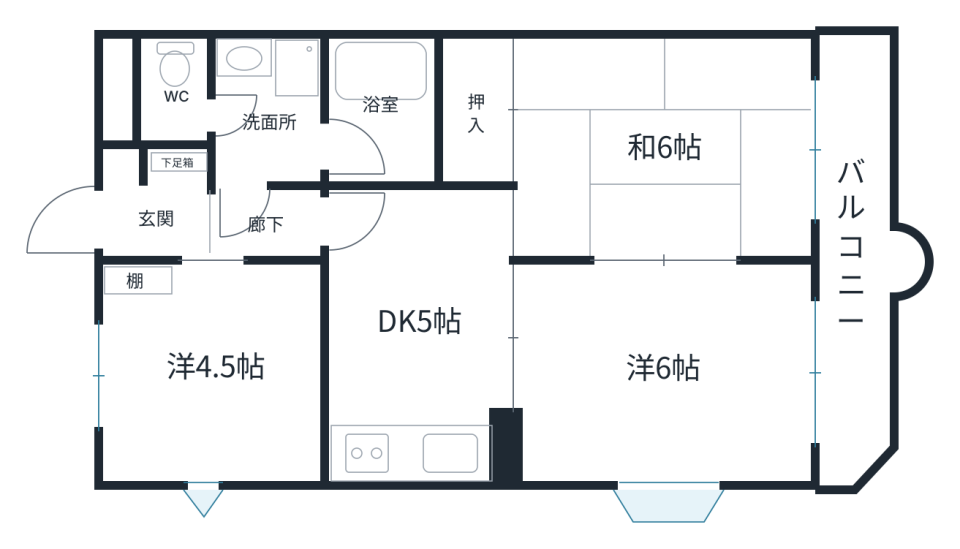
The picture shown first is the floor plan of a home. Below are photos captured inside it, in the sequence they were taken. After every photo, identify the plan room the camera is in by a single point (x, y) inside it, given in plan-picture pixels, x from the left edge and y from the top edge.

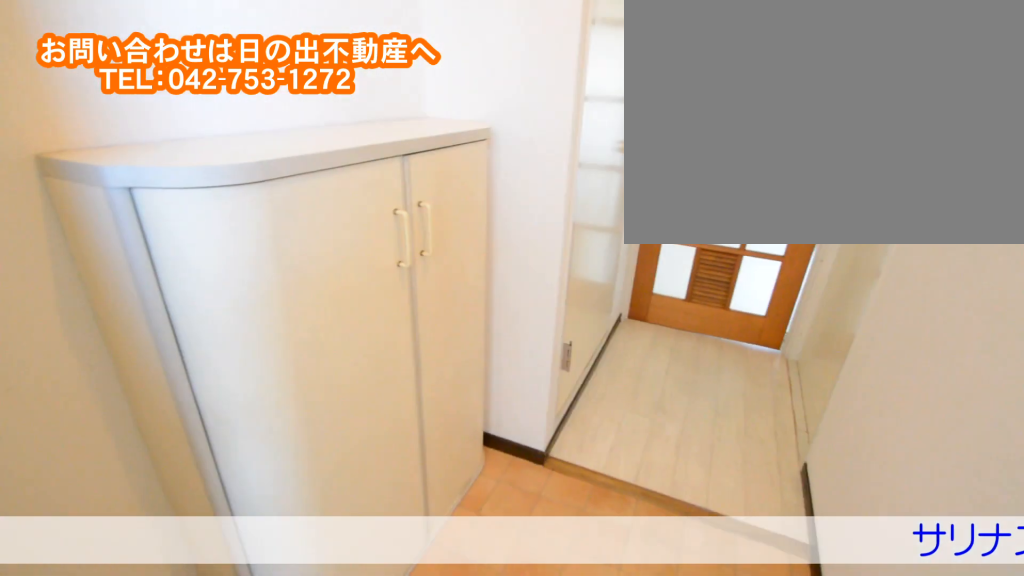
(194, 219)
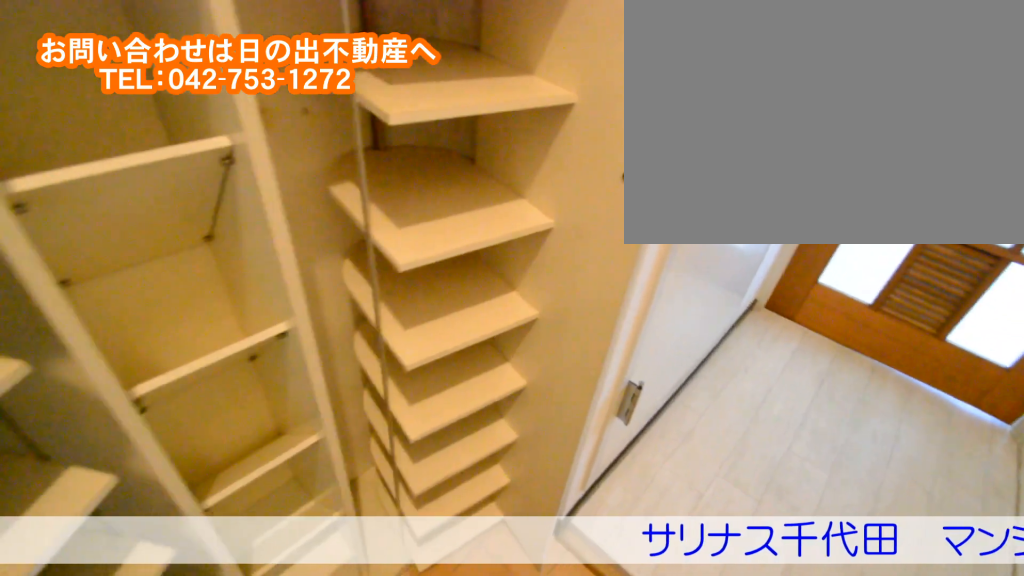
(193, 218)
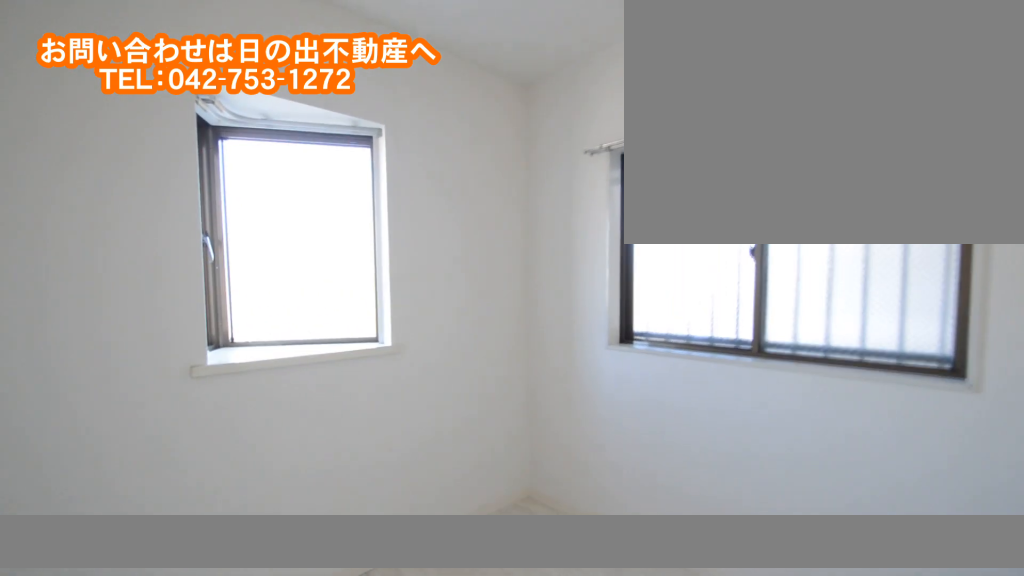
(213, 414)
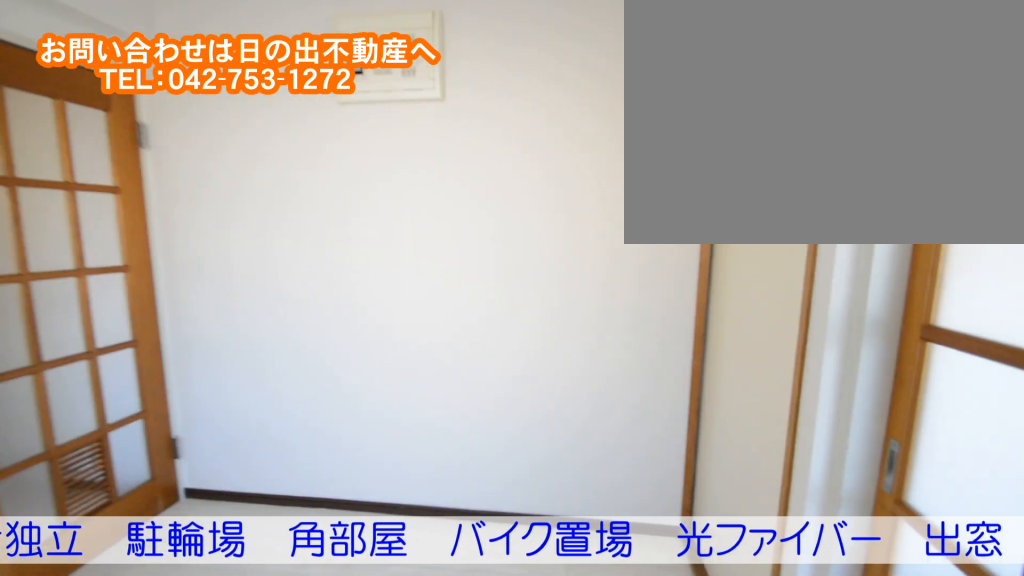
(430, 364)
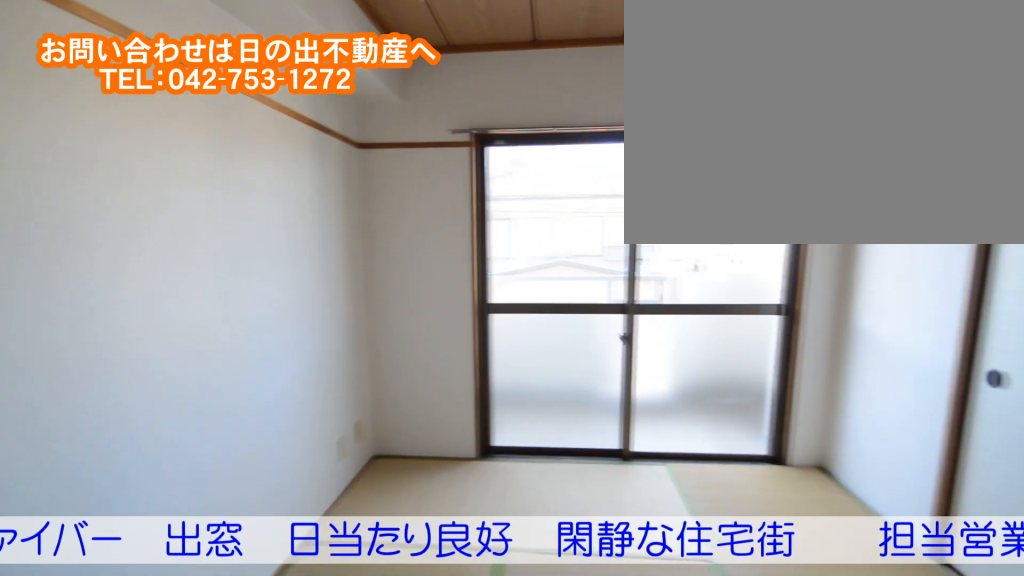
(658, 189)
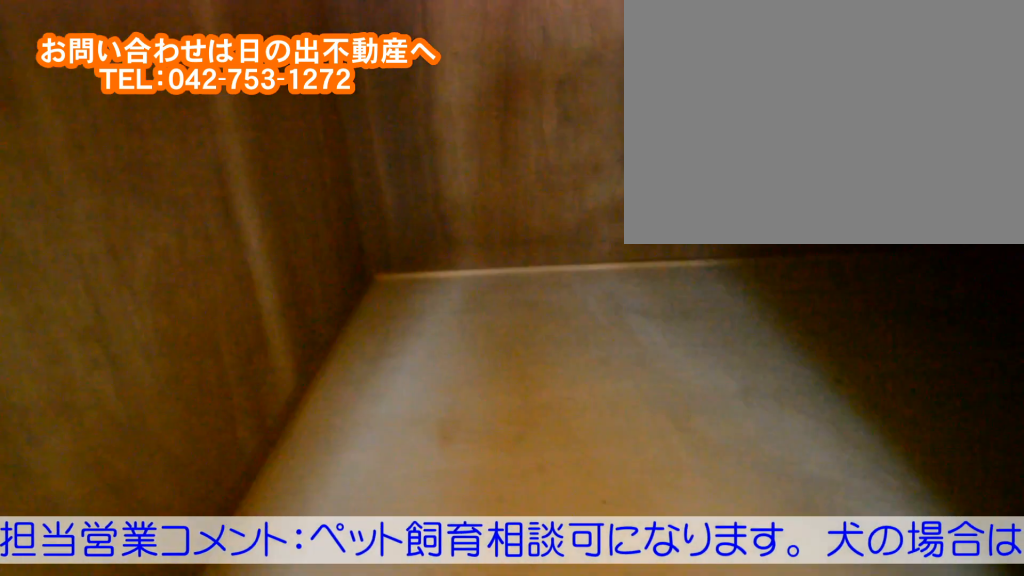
(658, 189)
